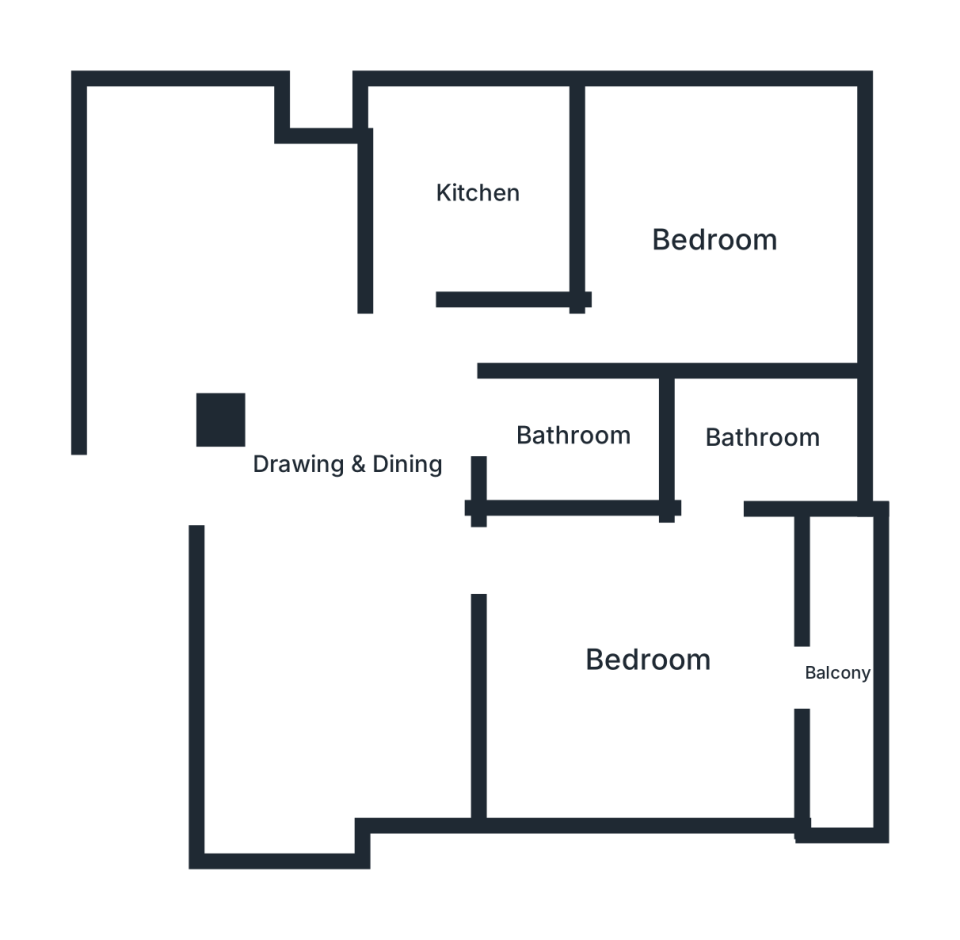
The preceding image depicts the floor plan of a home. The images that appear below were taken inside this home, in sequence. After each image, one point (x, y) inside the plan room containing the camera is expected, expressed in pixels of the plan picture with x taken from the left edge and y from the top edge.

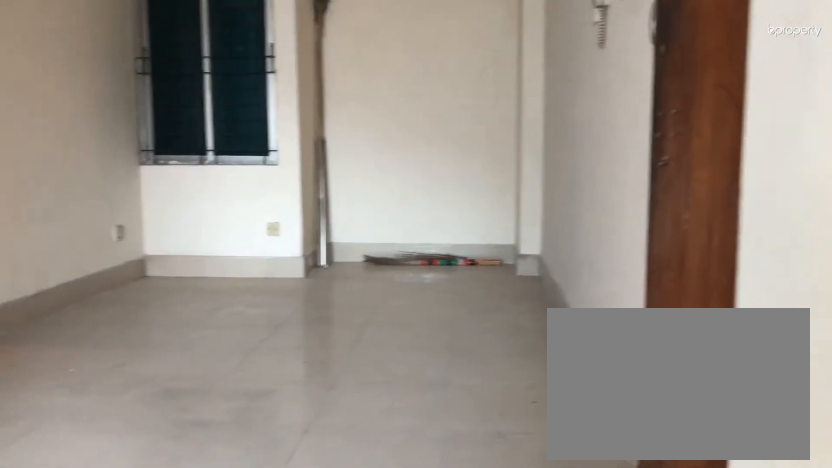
(345, 457)
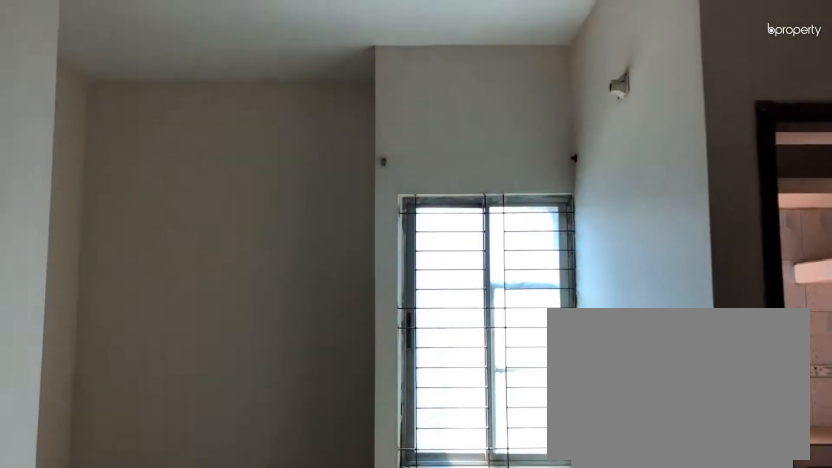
(346, 457)
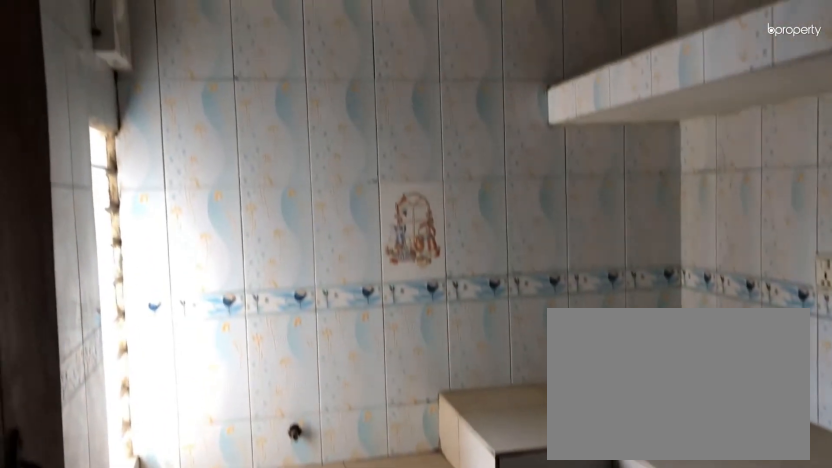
(476, 194)
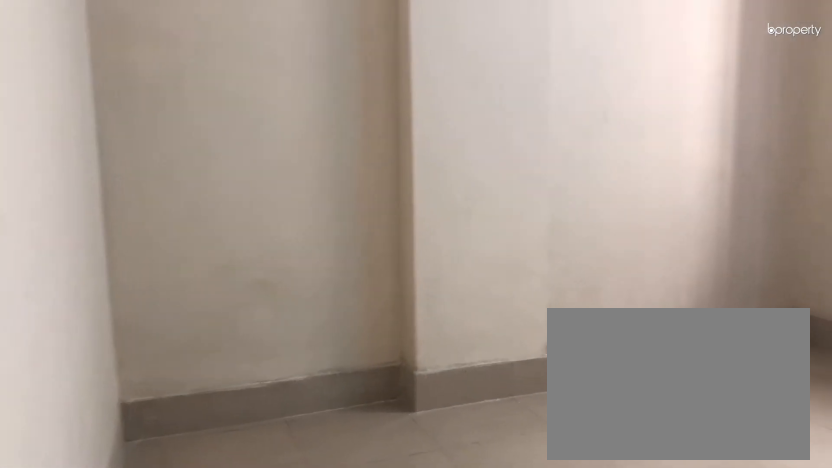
(715, 238)
